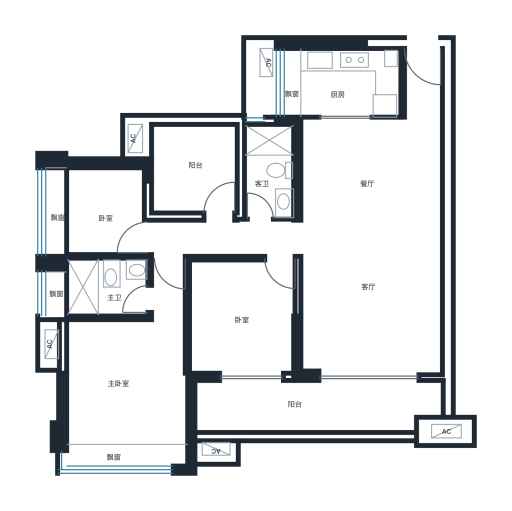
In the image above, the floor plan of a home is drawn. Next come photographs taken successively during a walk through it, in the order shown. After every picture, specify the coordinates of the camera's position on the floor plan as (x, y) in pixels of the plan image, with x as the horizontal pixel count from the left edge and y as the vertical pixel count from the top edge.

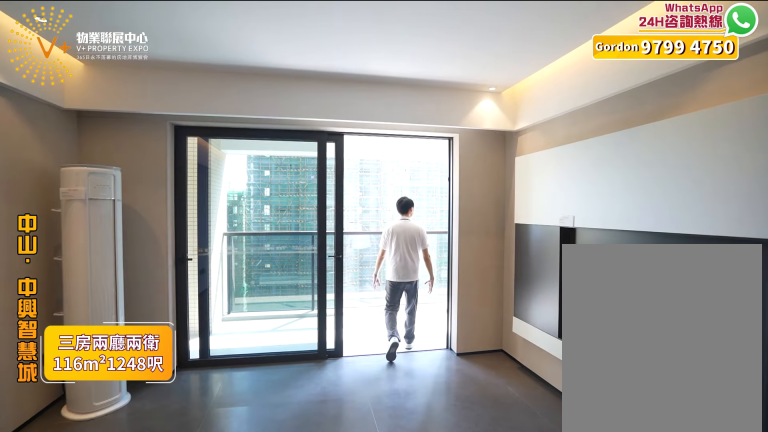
(406, 258)
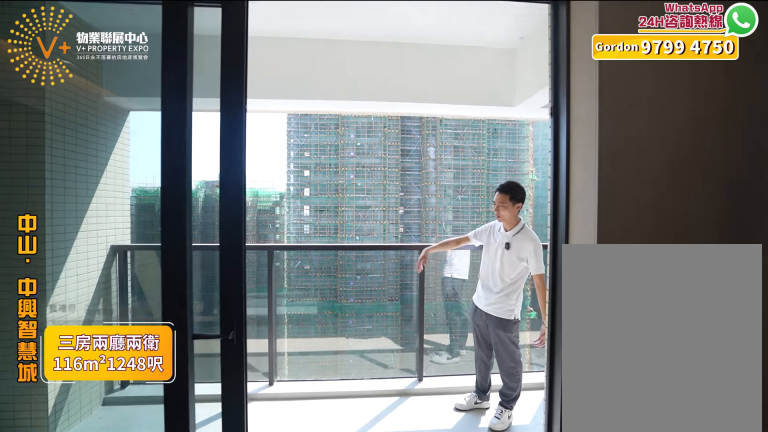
(362, 385)
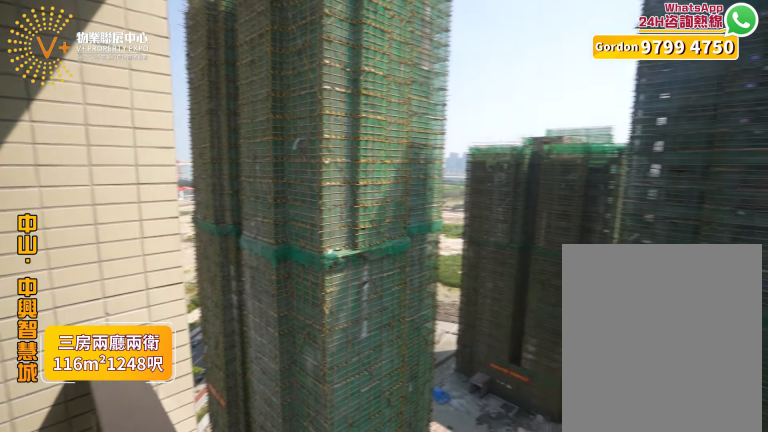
(359, 395)
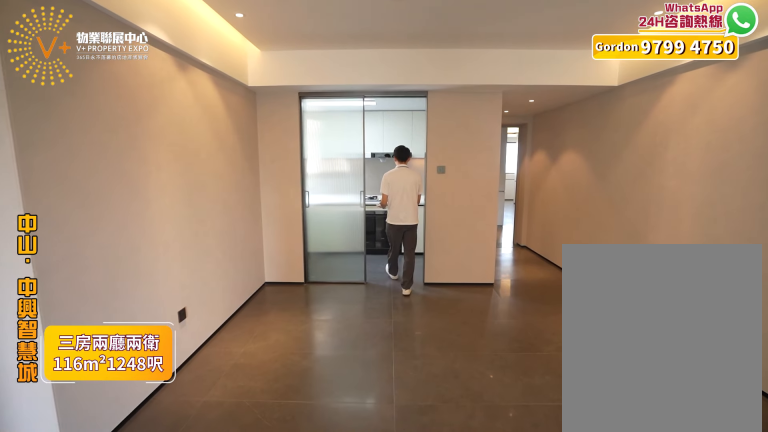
(389, 235)
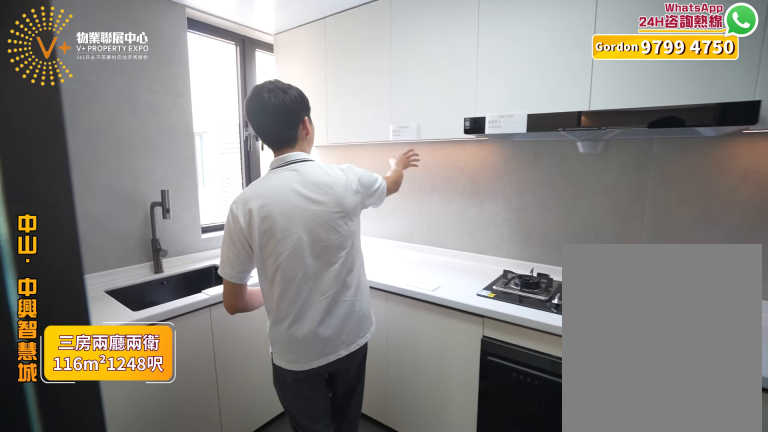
(347, 85)
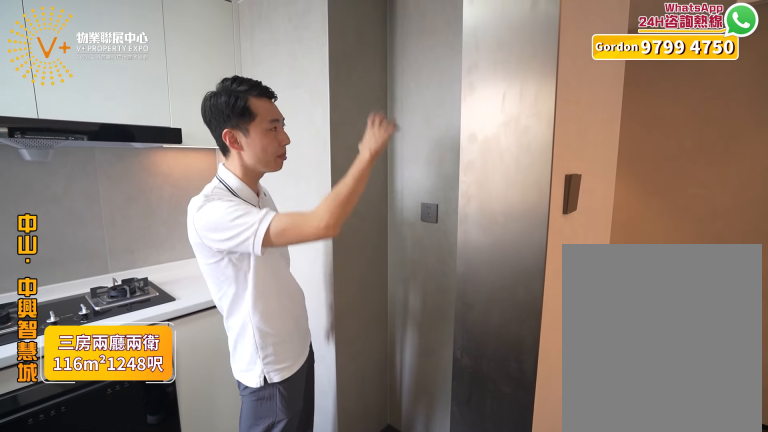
(345, 80)
